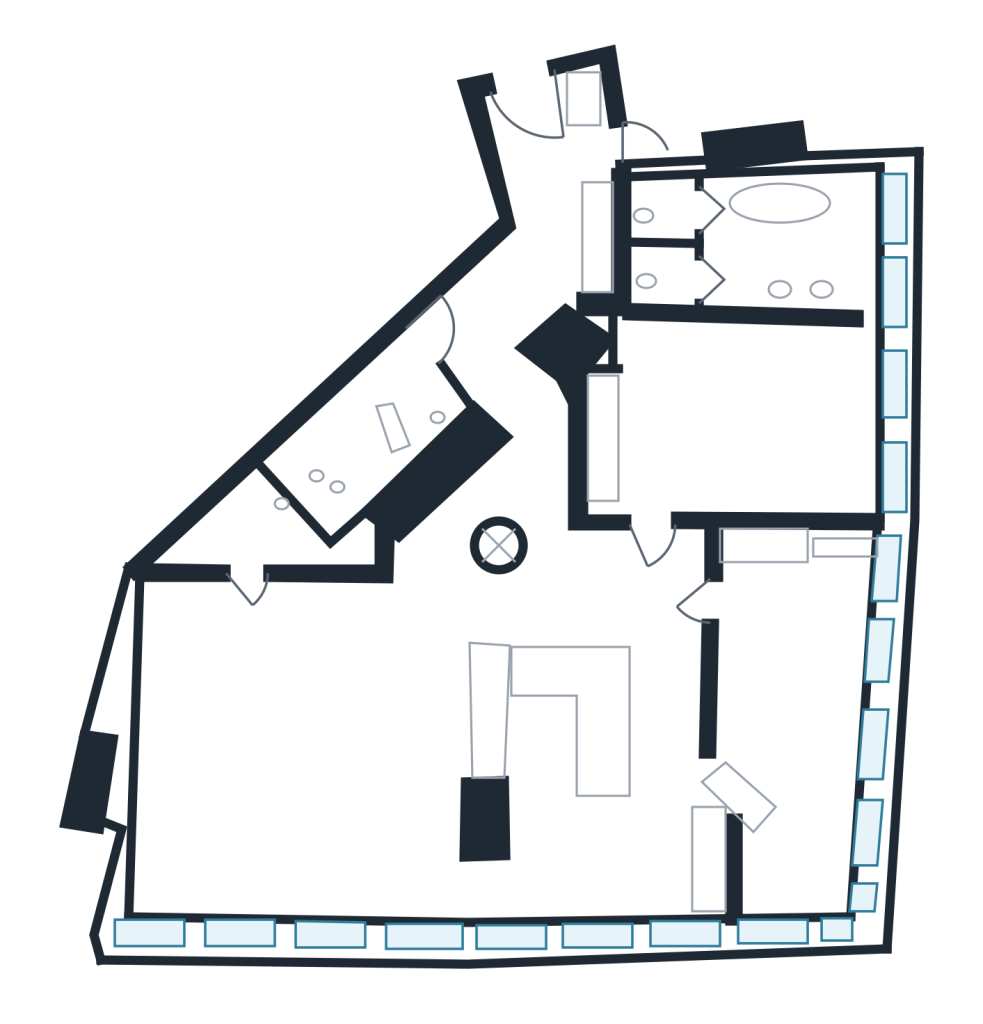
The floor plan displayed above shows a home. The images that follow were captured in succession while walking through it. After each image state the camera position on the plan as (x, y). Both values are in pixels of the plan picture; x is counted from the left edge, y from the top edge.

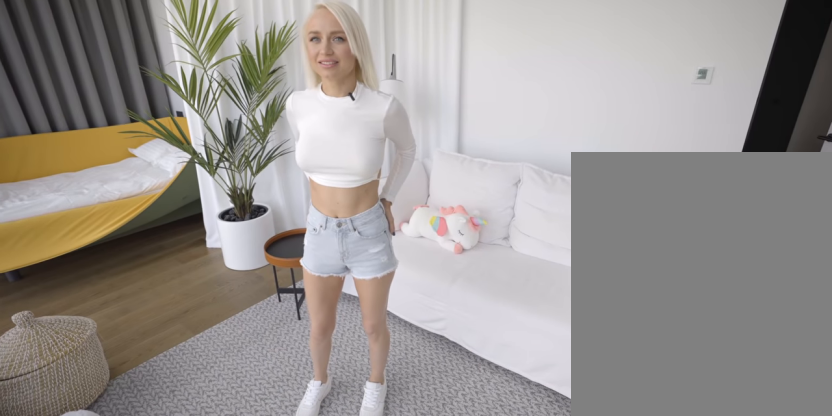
(822, 682)
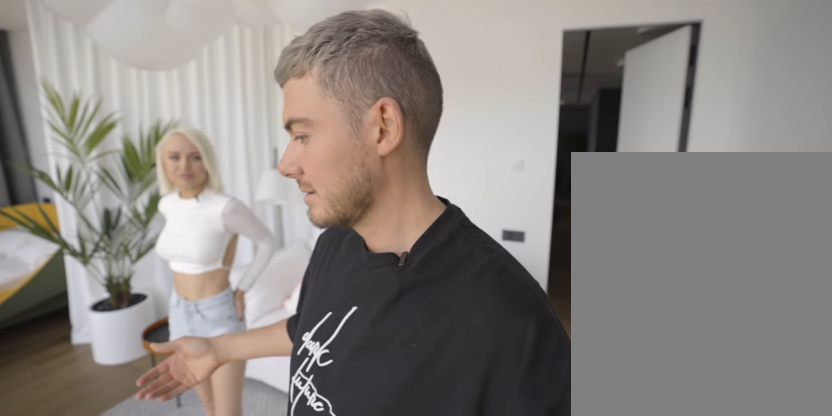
(814, 619)
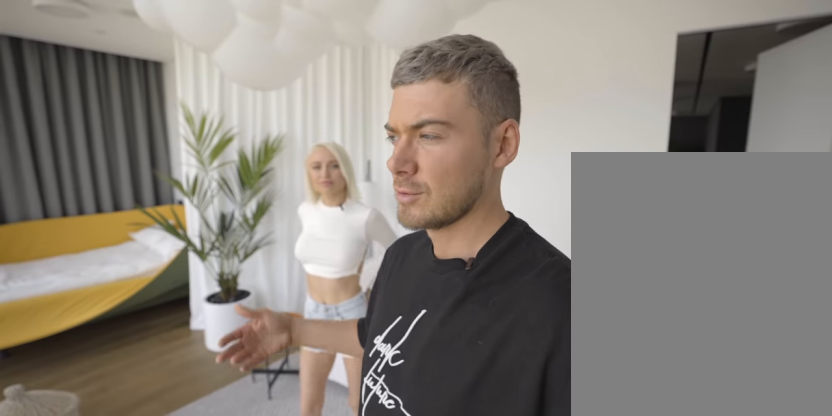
(859, 648)
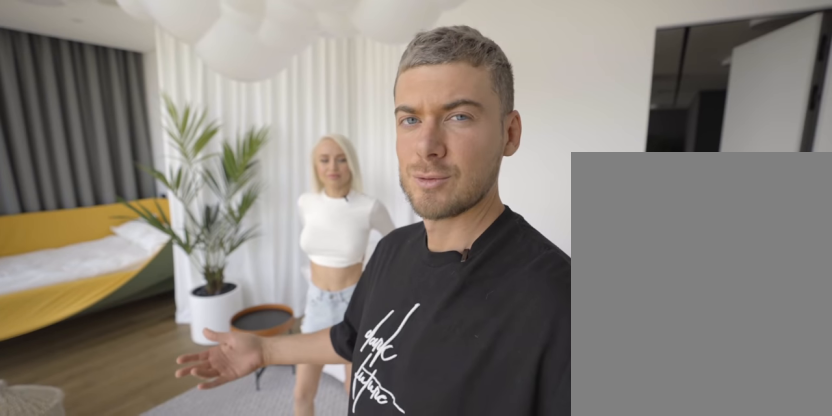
(859, 648)
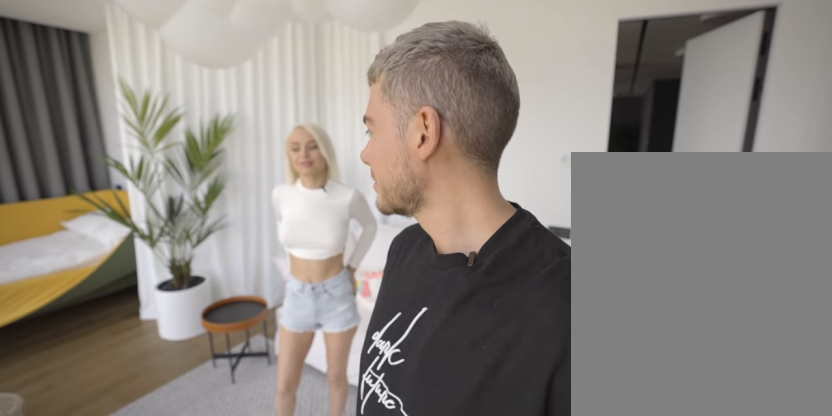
(859, 652)
